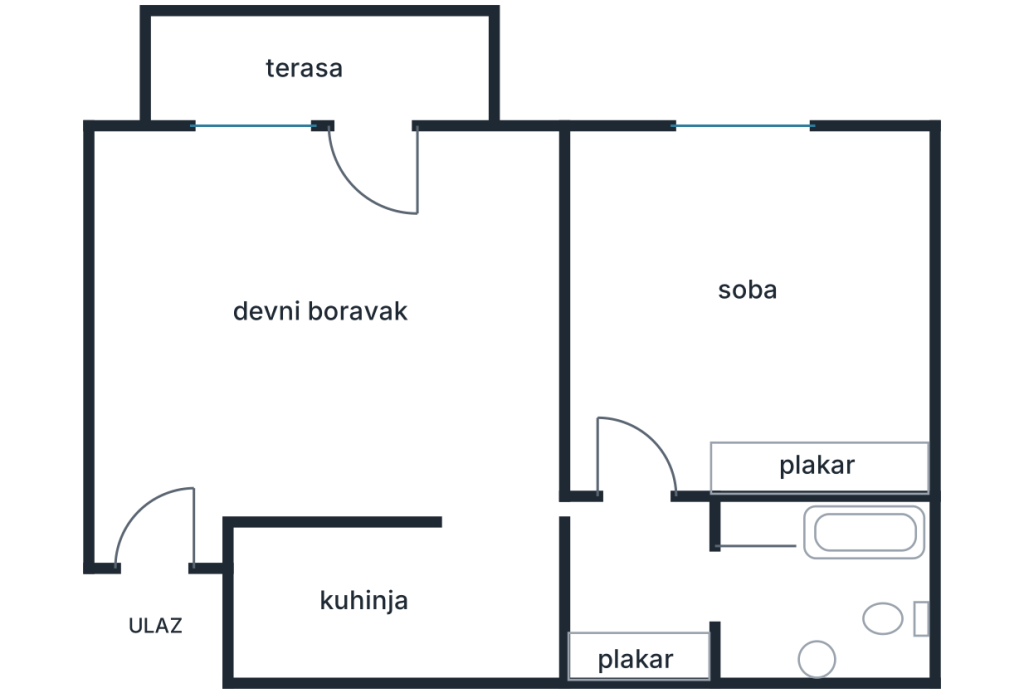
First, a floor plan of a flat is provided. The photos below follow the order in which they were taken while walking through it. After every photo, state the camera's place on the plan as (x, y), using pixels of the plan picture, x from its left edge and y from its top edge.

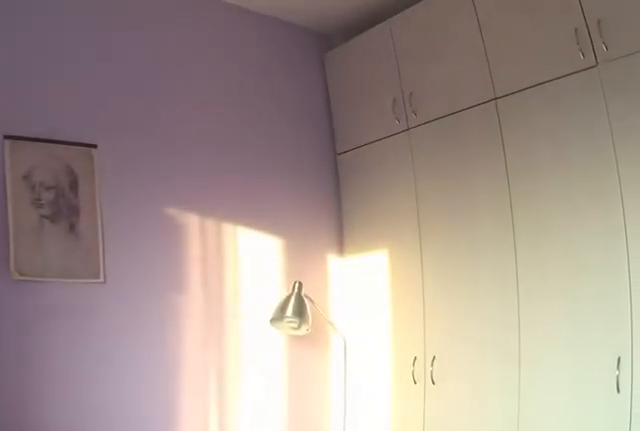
(673, 215)
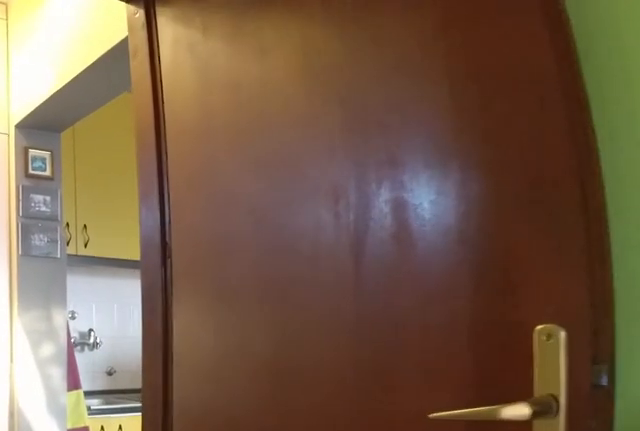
(652, 383)
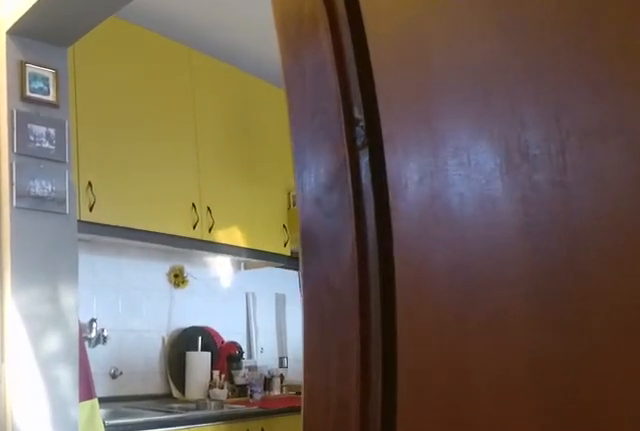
(652, 456)
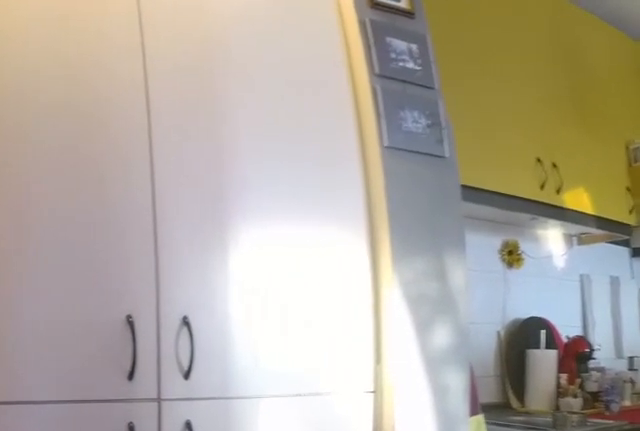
(652, 503)
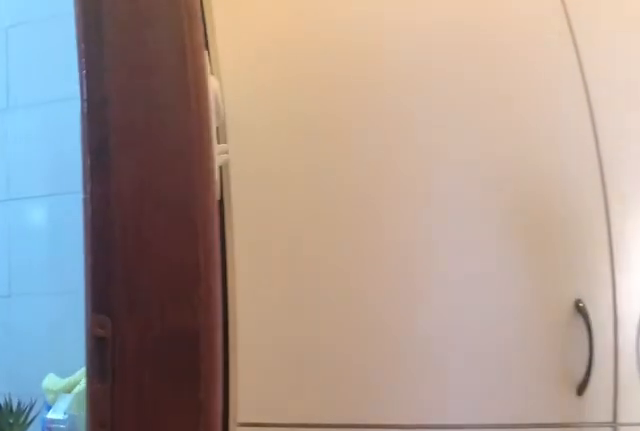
(660, 523)
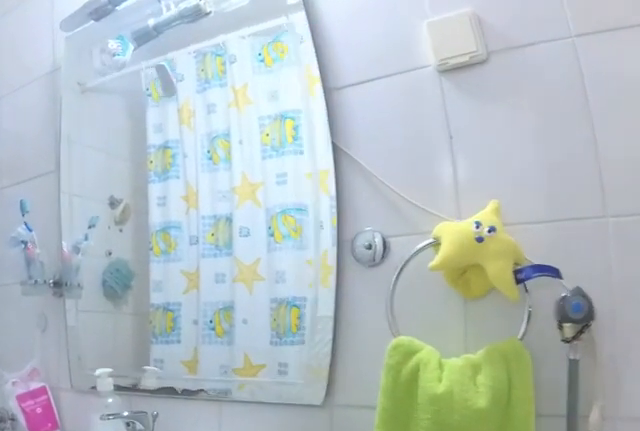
(735, 559)
